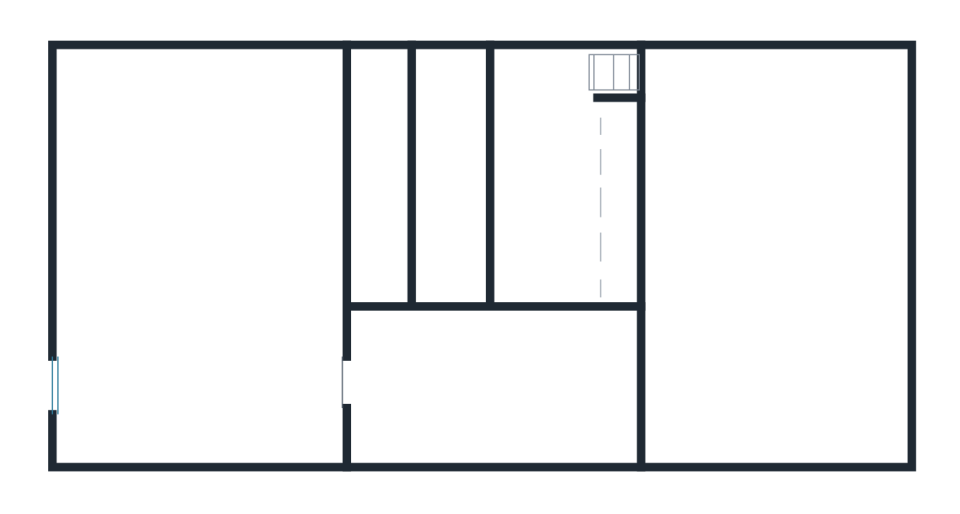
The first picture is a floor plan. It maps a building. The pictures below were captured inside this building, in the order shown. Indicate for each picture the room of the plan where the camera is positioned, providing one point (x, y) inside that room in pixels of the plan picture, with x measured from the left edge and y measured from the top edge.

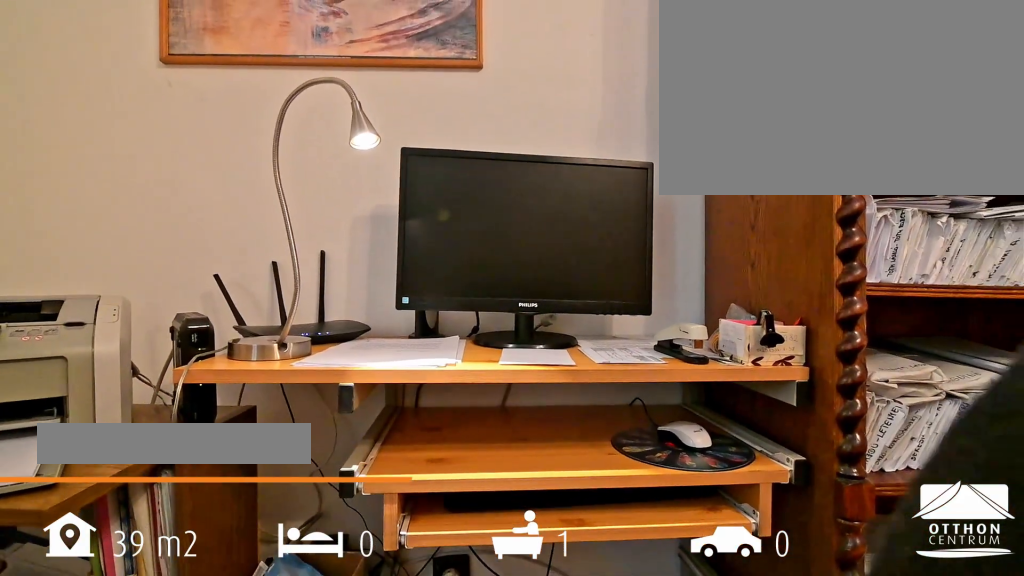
(781, 249)
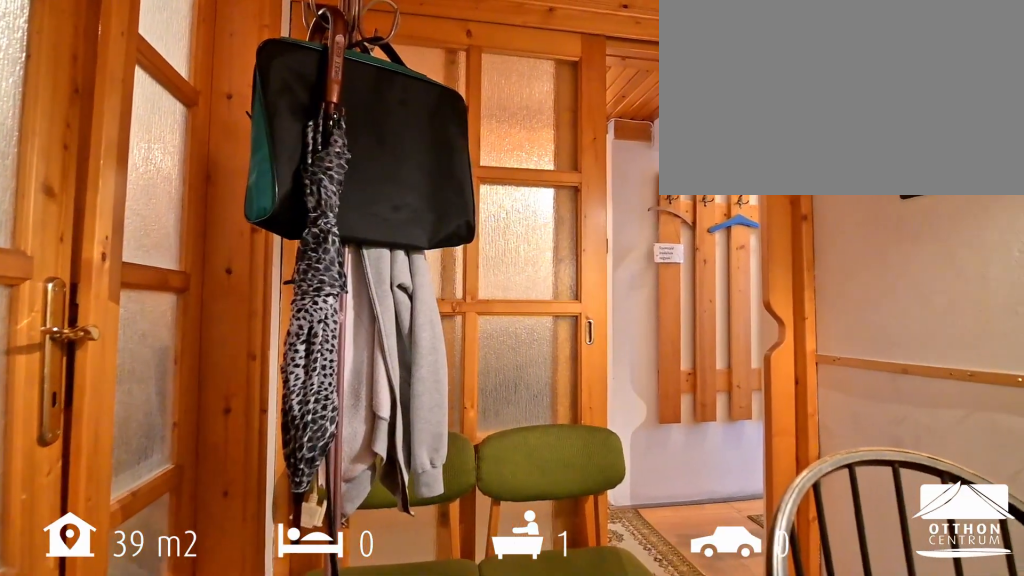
(553, 191)
